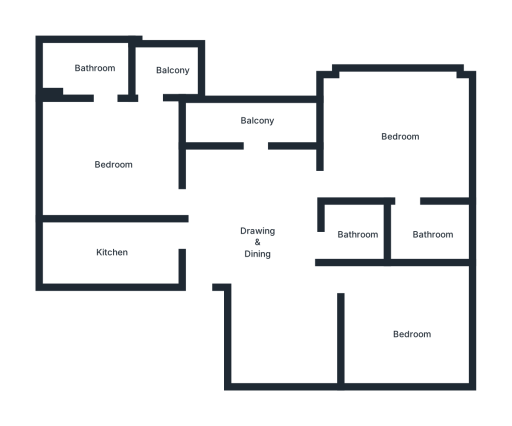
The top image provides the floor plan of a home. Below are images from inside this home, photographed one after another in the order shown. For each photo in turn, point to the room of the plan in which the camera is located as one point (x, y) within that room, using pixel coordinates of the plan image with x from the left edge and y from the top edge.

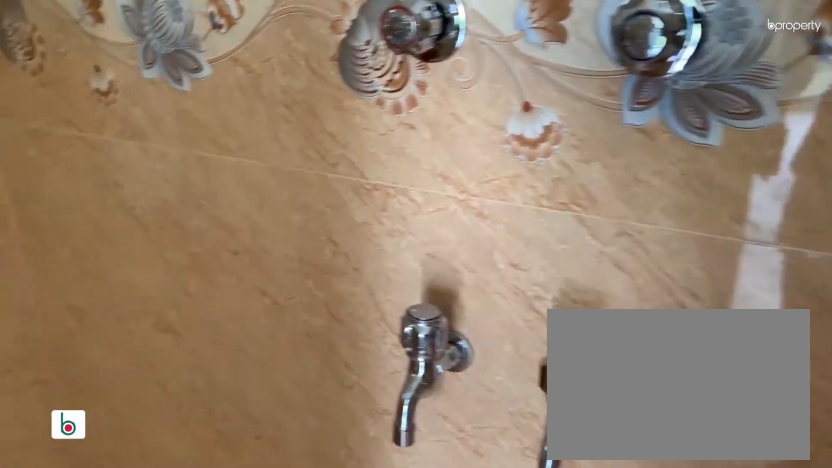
(432, 230)
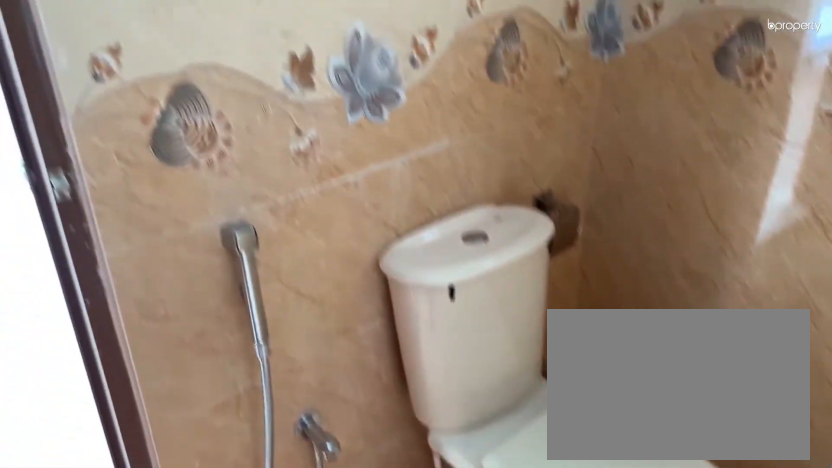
(432, 230)
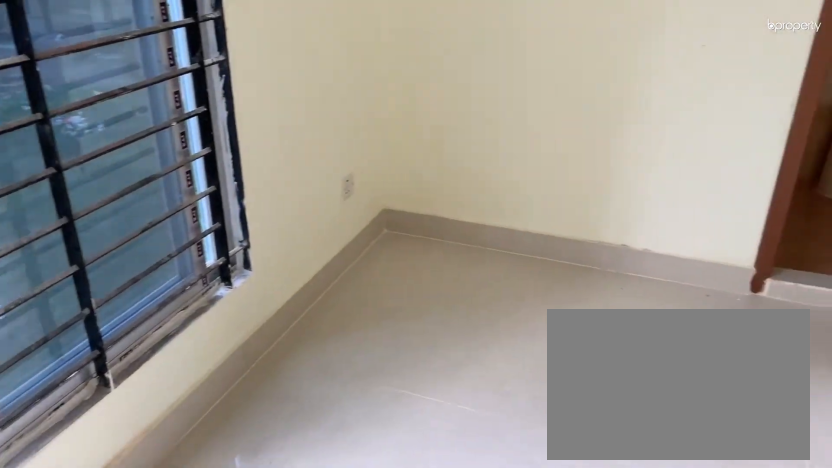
(112, 166)
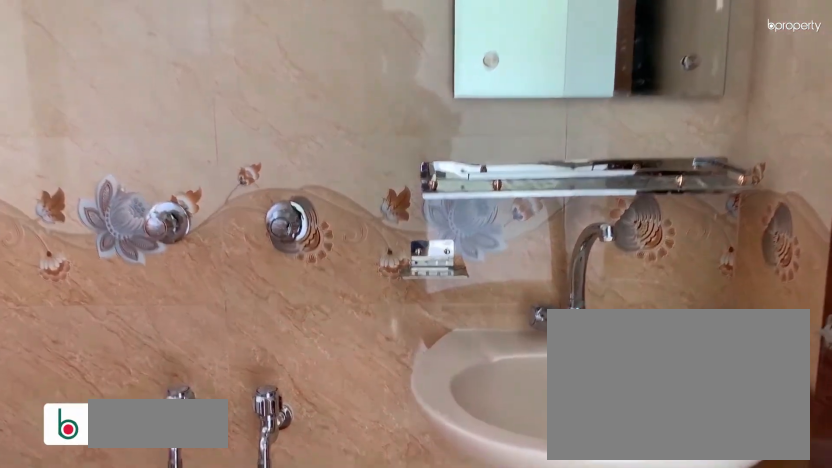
(96, 70)
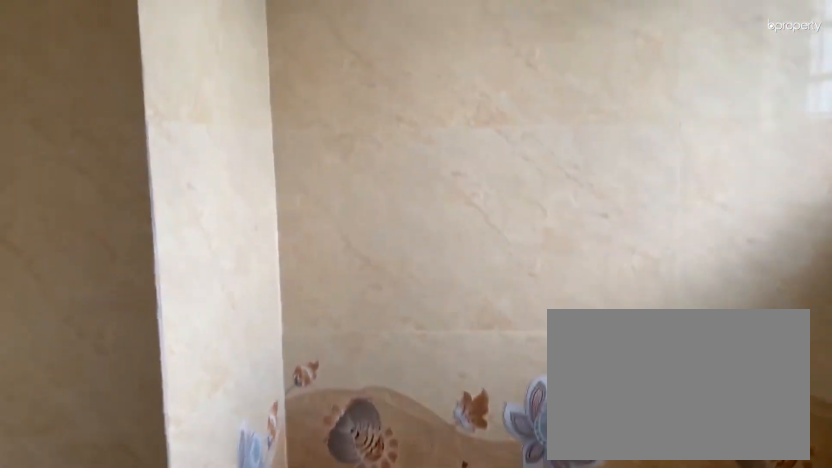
(96, 70)
